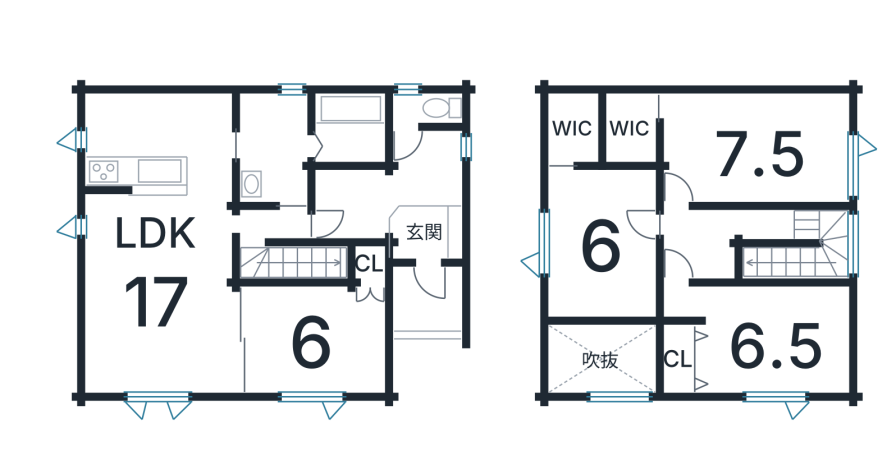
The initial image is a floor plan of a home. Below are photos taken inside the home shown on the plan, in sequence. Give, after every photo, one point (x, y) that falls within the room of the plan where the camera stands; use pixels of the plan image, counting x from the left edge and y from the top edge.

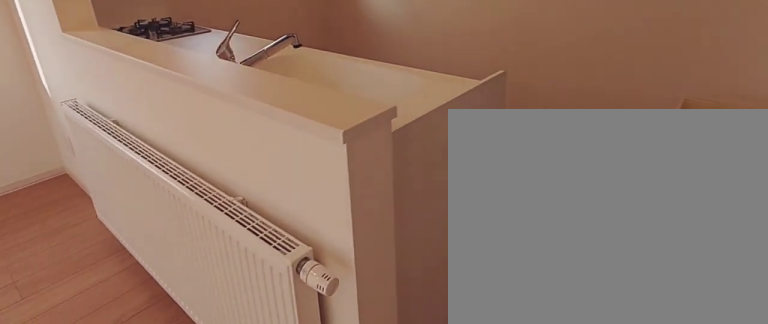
(148, 143)
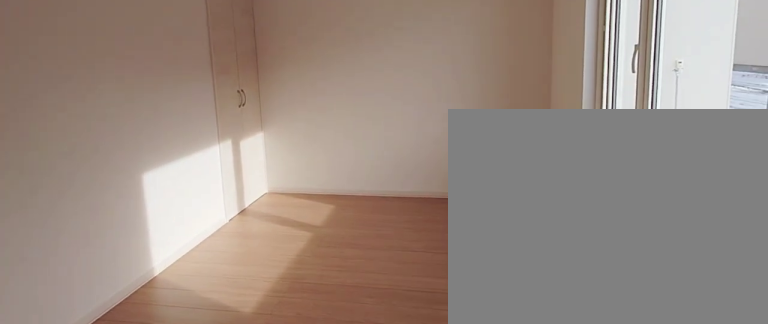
(317, 342)
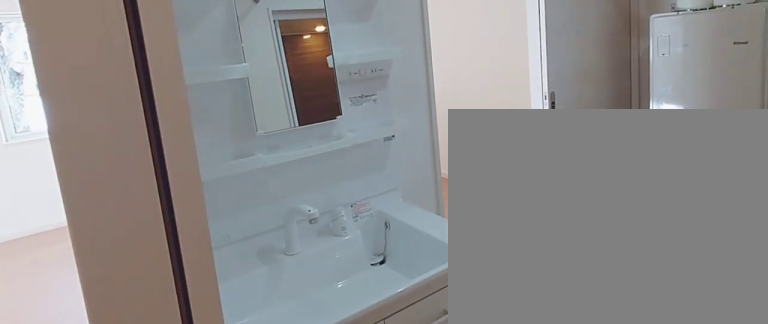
(269, 149)
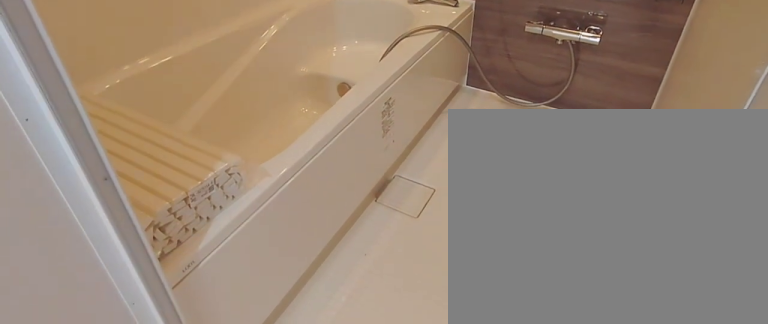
(346, 130)
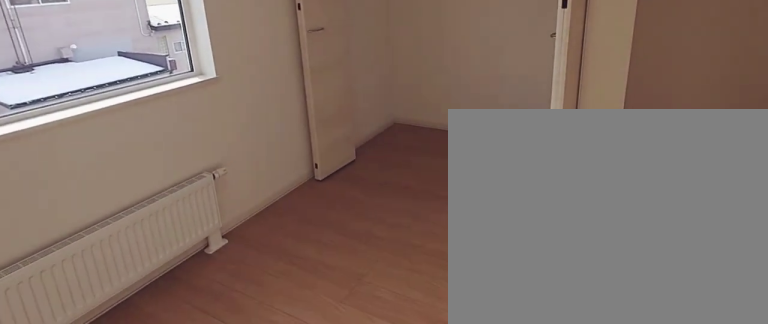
(770, 340)
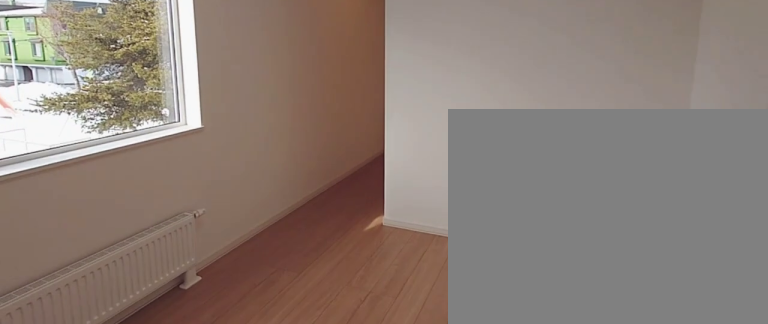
(610, 246)
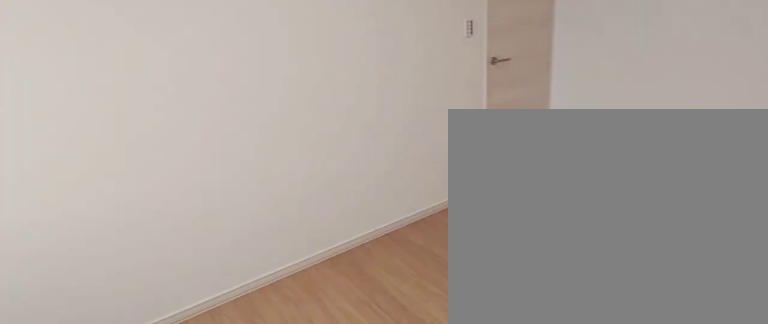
(750, 145)
